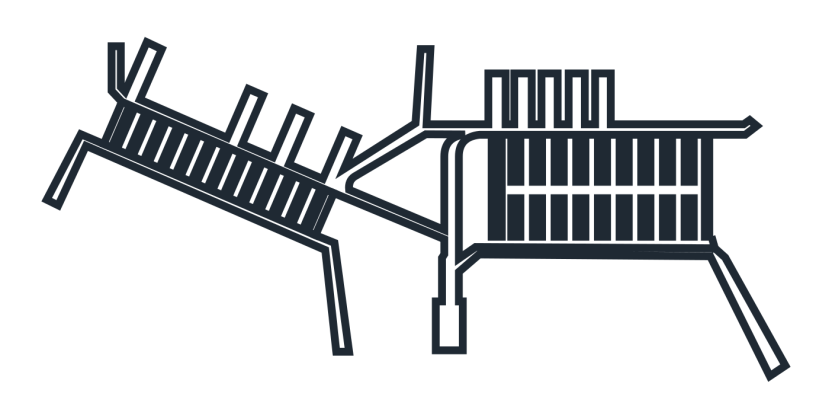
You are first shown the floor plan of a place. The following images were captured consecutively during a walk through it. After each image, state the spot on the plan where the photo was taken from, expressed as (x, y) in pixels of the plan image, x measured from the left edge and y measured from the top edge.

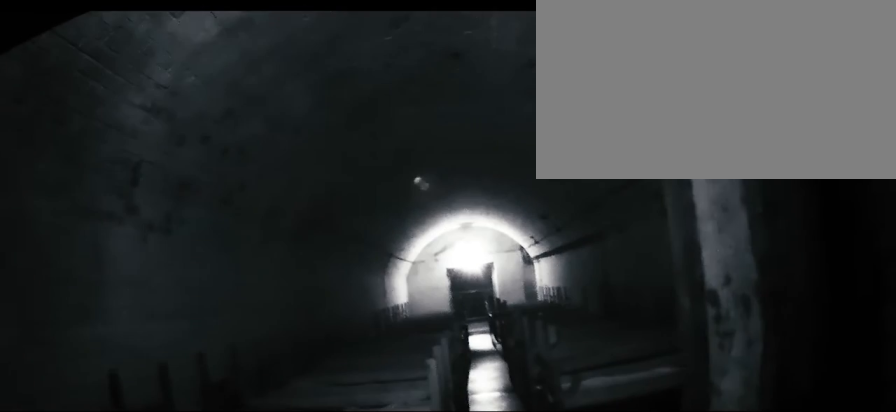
(270, 150)
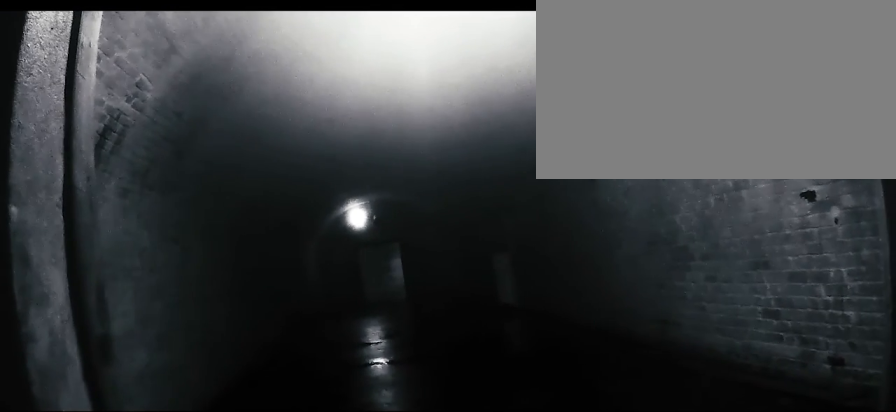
(212, 135)
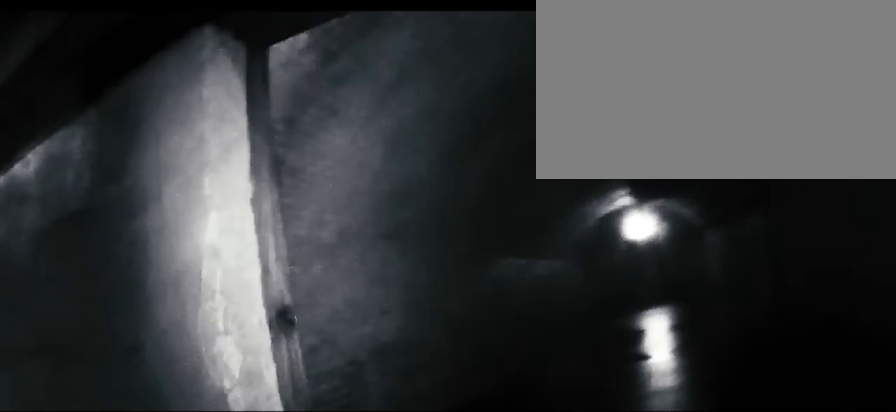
(227, 127)
